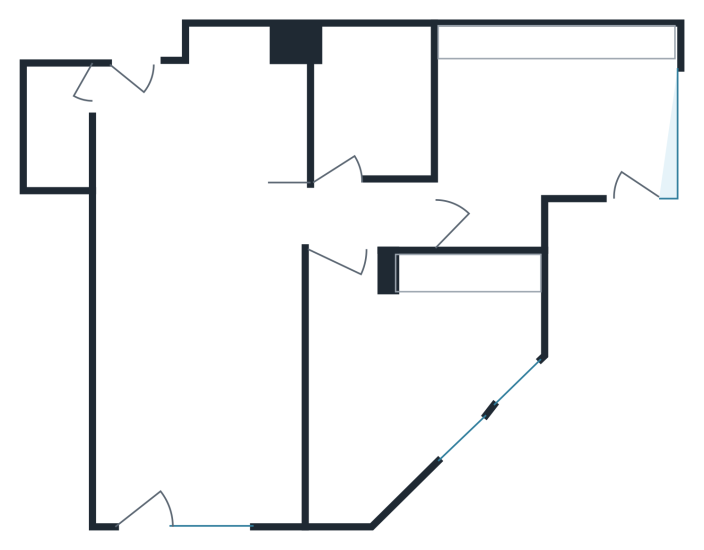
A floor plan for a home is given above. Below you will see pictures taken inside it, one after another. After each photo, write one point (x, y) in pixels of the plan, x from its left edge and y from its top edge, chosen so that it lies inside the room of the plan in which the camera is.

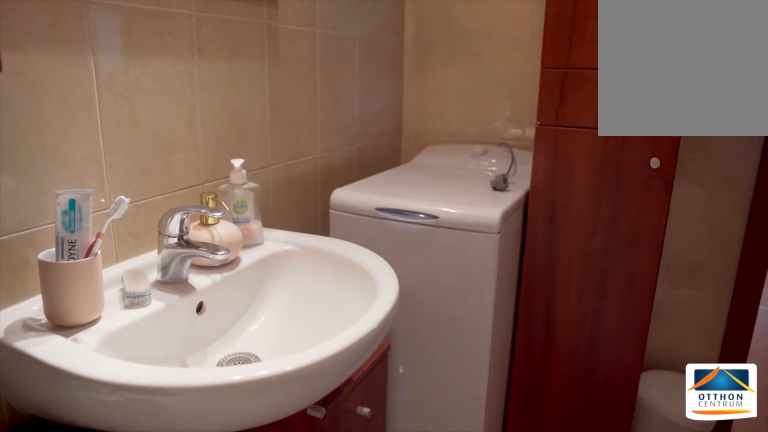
(369, 104)
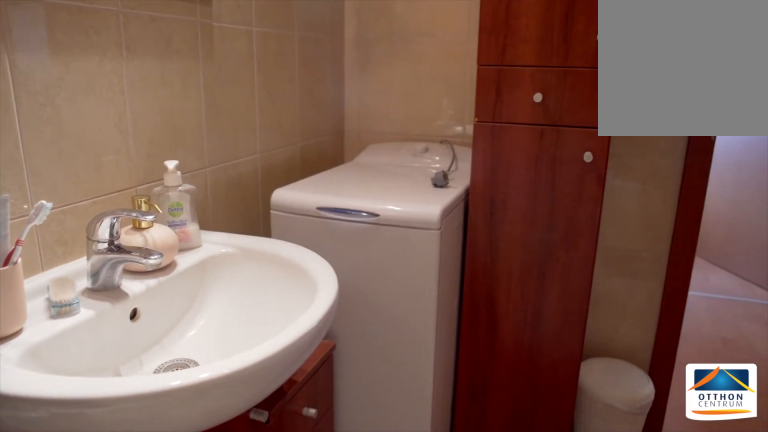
(369, 105)
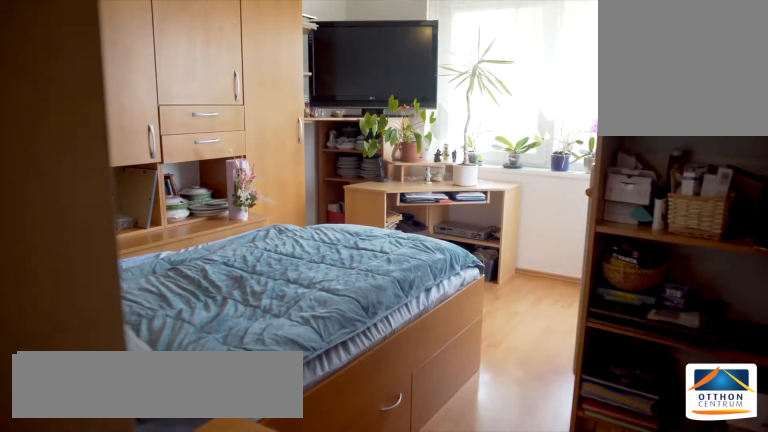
(524, 126)
